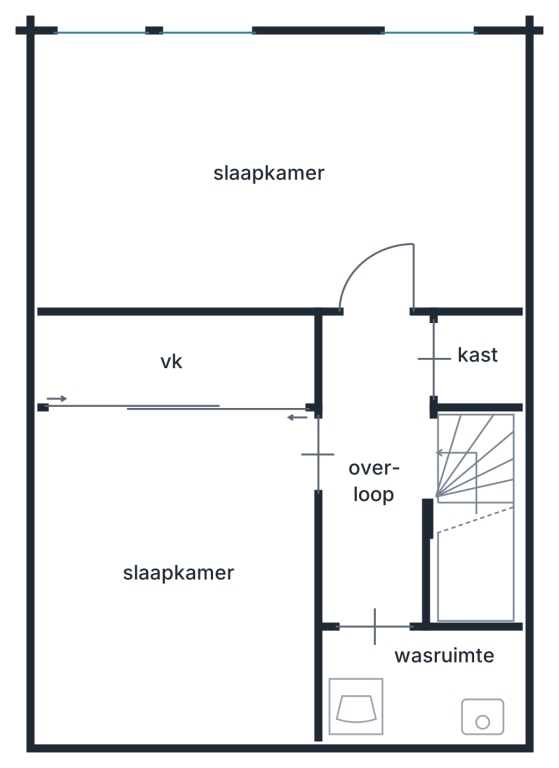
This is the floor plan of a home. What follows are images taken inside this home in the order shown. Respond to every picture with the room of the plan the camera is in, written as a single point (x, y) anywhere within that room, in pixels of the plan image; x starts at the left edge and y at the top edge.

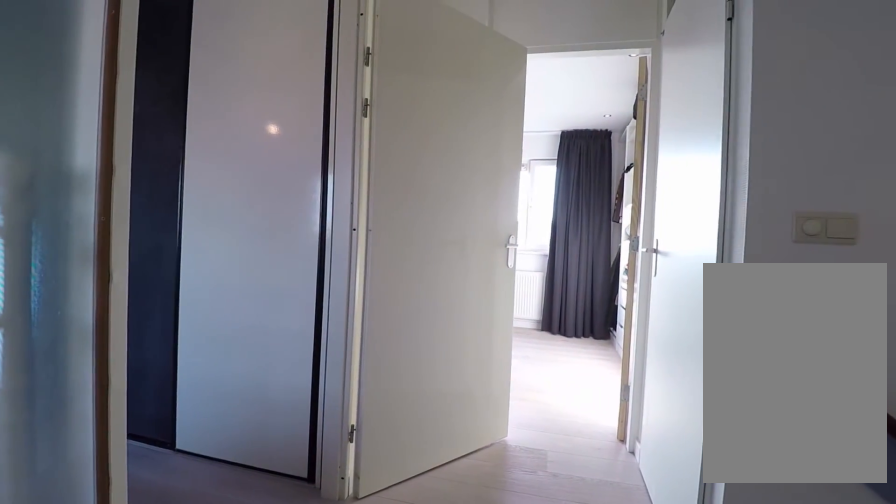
(373, 466)
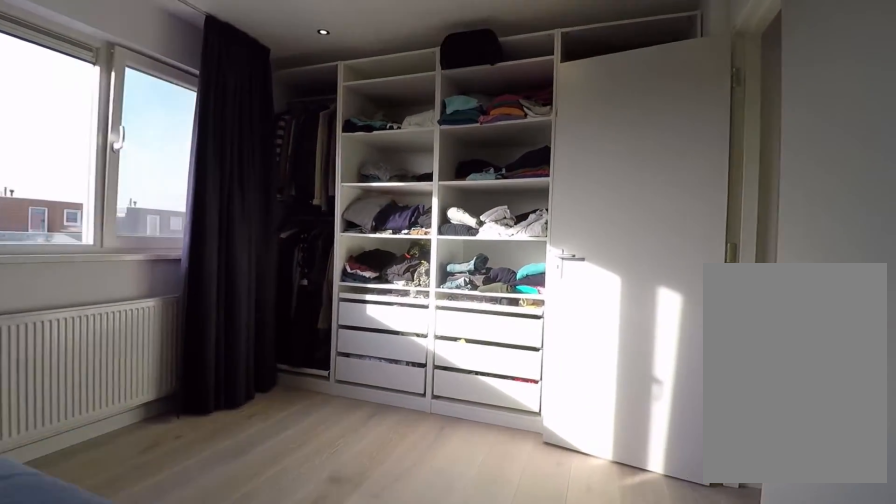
(282, 175)
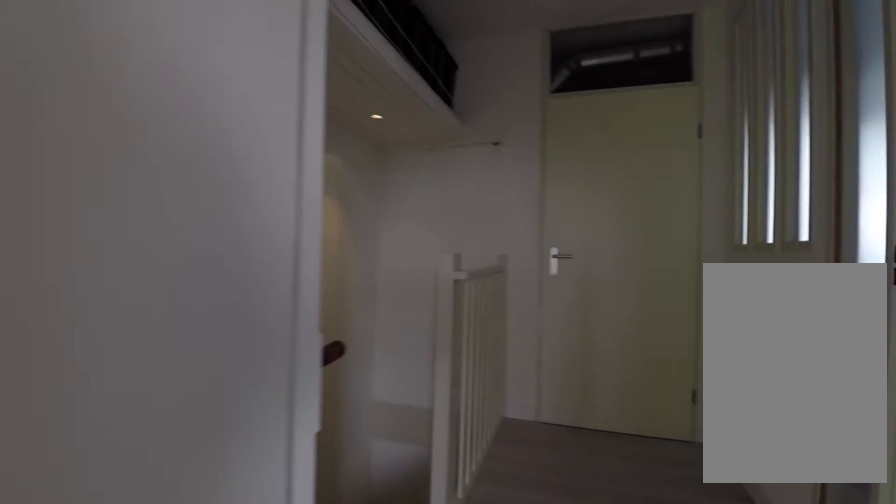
(373, 466)
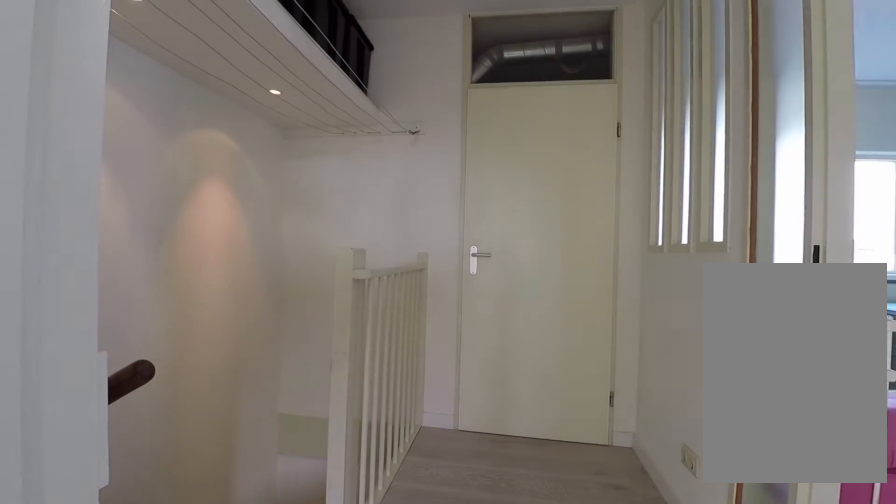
(373, 466)
